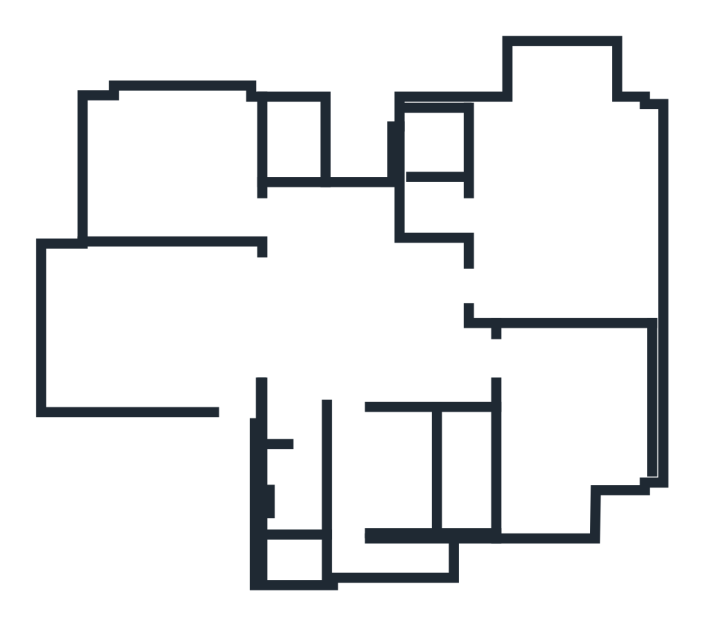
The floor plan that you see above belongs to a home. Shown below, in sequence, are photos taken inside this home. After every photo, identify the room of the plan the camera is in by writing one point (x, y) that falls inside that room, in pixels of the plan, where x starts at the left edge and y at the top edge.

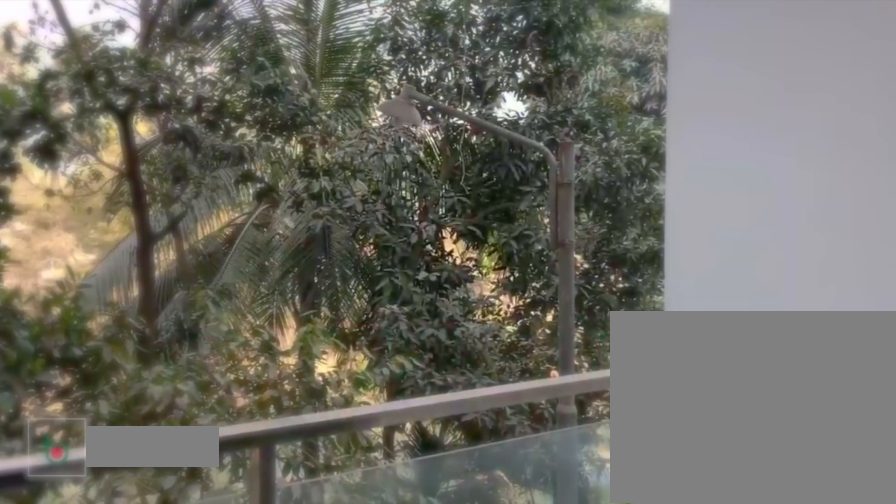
(536, 508)
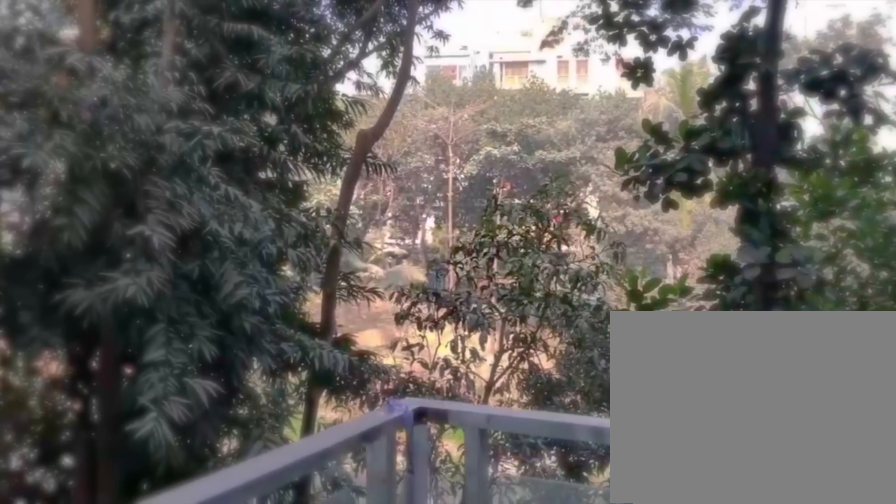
(540, 504)
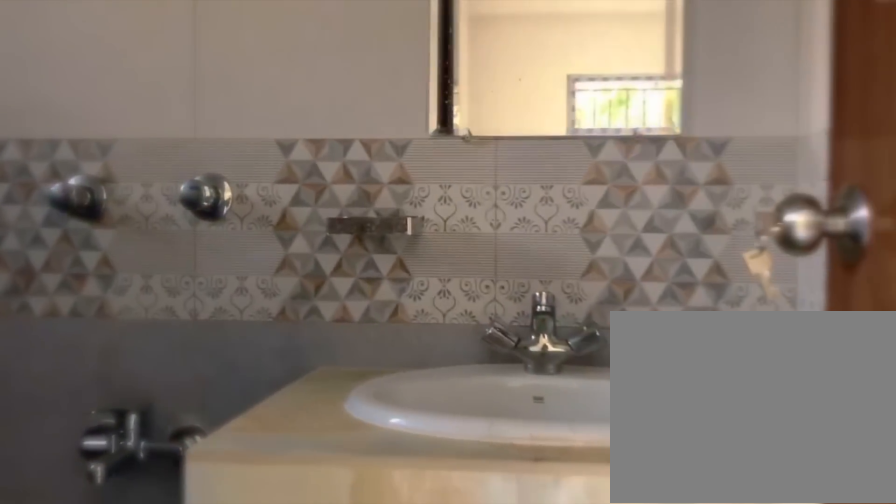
(459, 484)
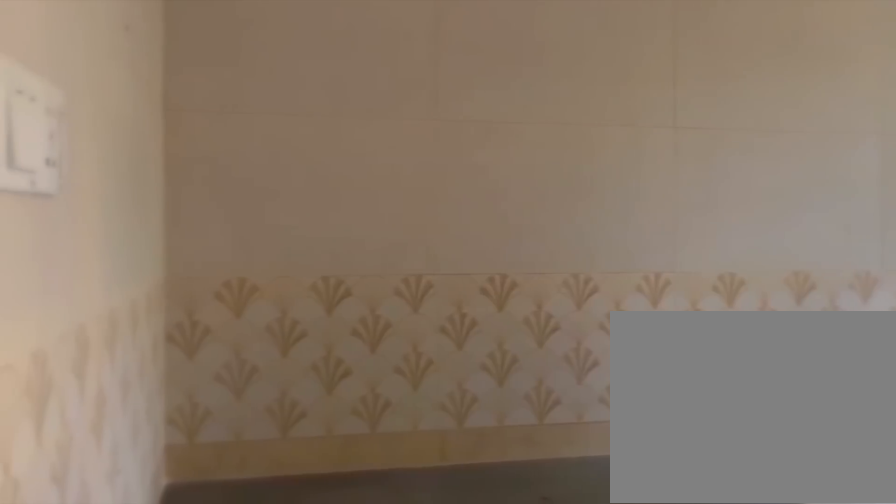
(377, 484)
